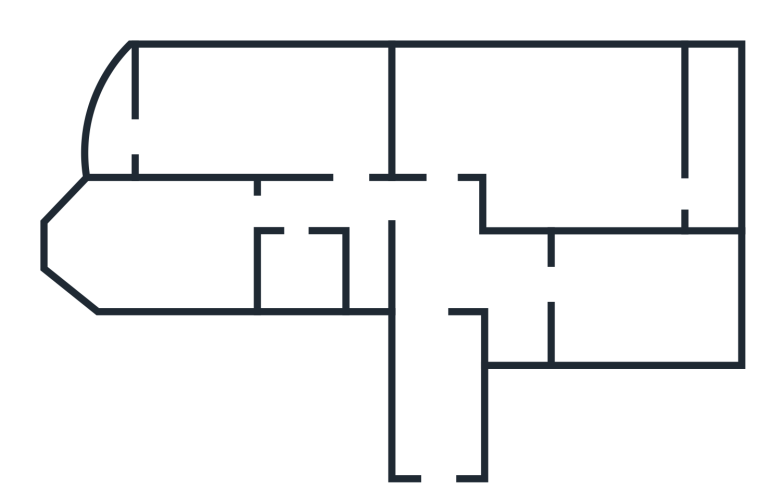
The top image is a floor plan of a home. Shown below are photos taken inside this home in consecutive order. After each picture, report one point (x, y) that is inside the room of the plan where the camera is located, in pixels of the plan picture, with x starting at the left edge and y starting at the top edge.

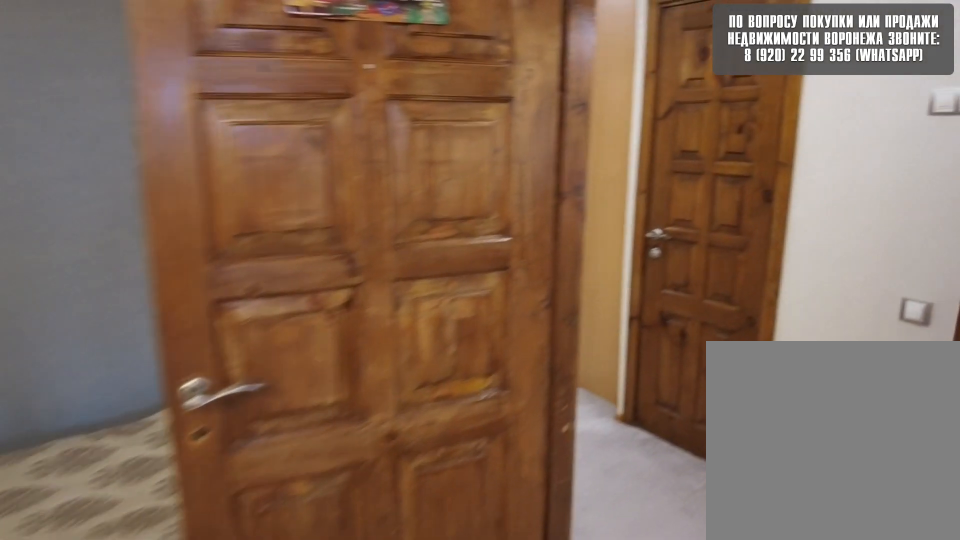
(292, 149)
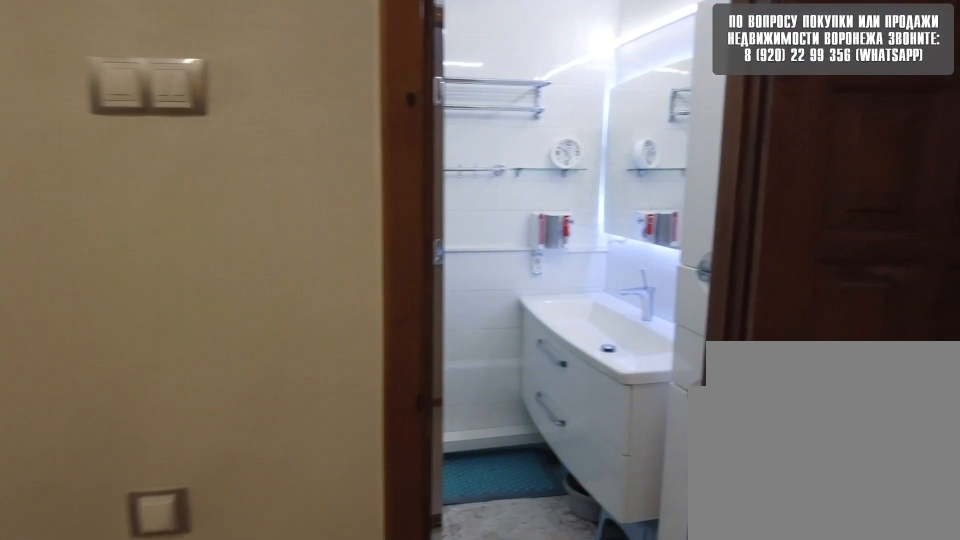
(366, 191)
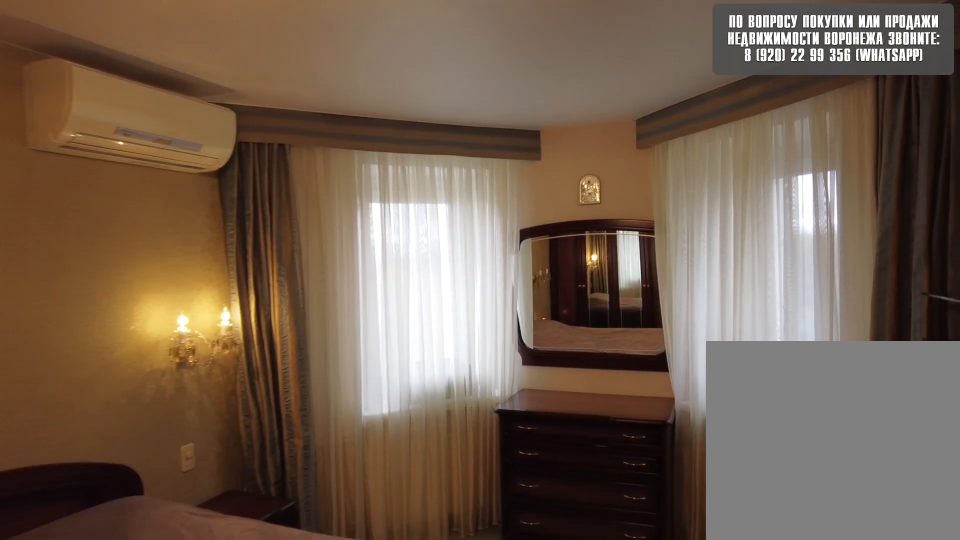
(178, 238)
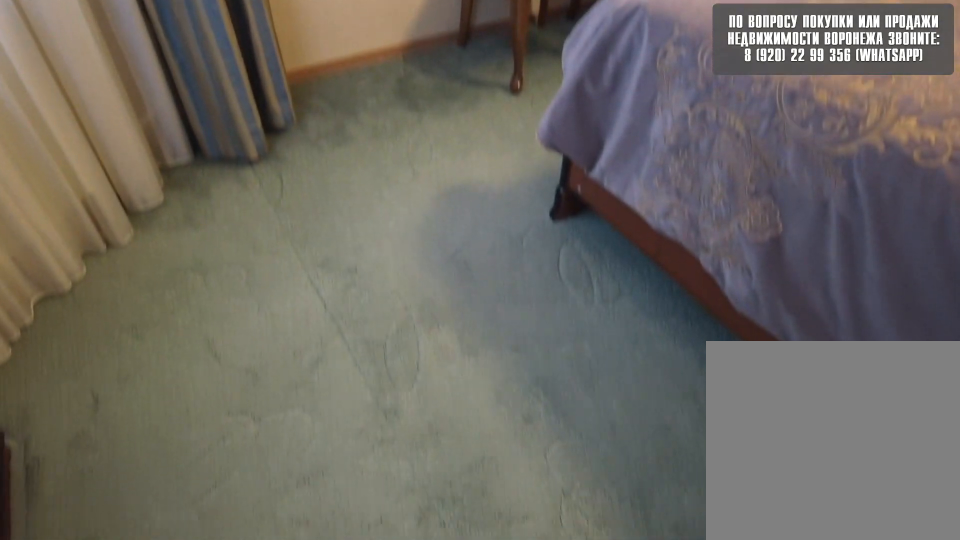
(178, 238)
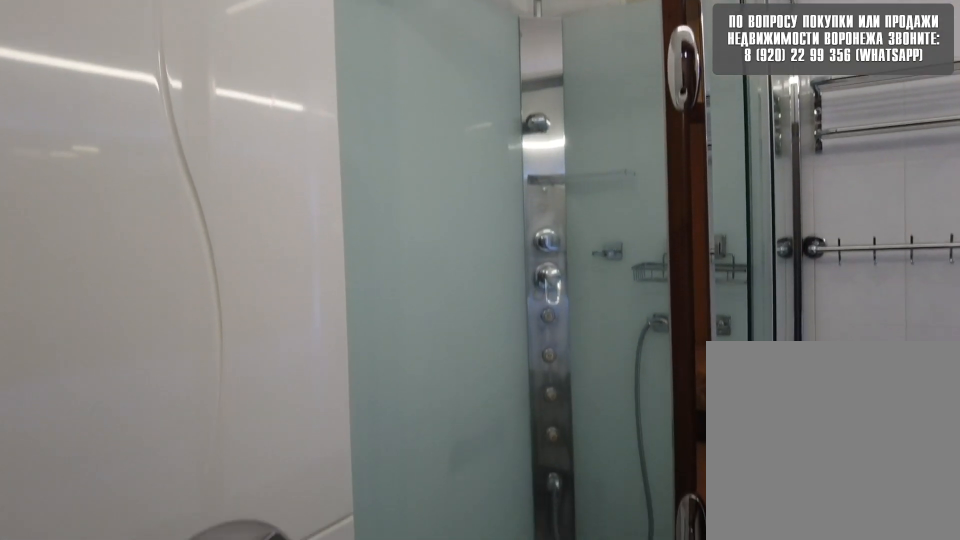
(295, 224)
